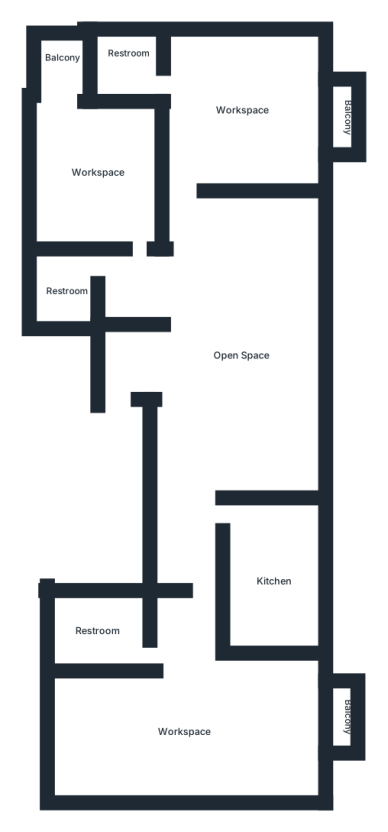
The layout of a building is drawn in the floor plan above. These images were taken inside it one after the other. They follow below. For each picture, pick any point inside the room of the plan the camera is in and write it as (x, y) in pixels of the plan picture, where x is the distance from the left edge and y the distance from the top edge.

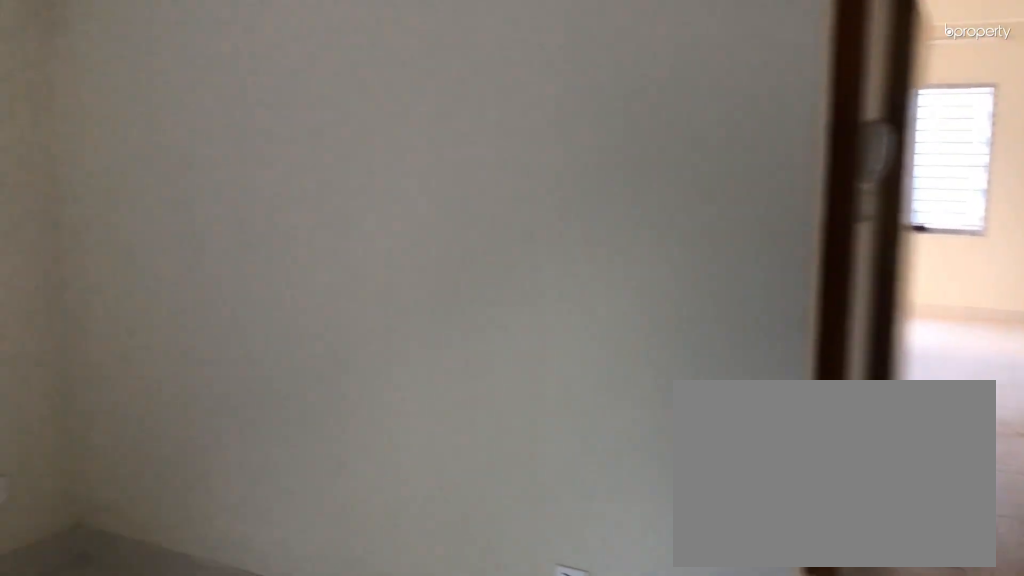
(233, 341)
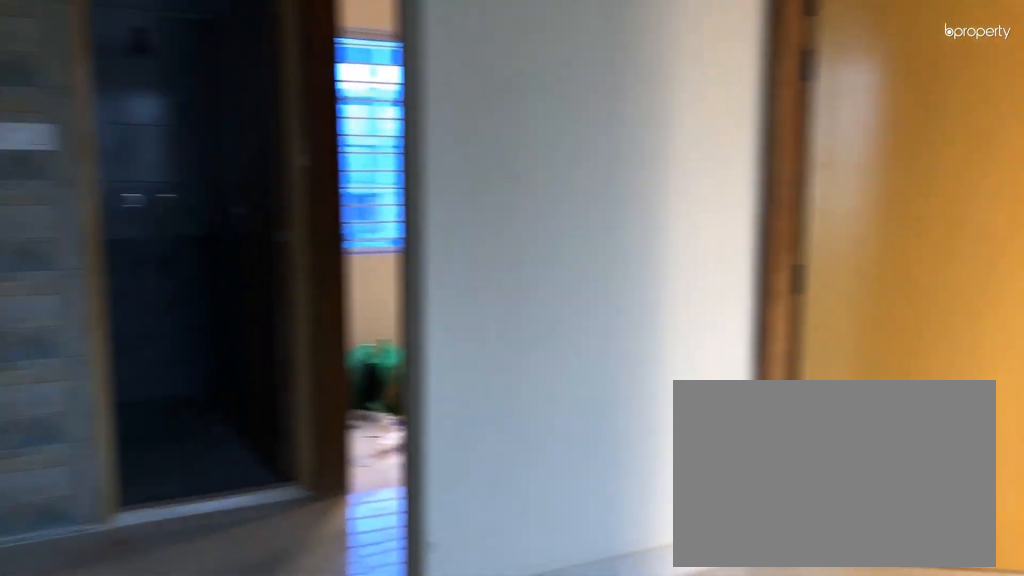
(233, 341)
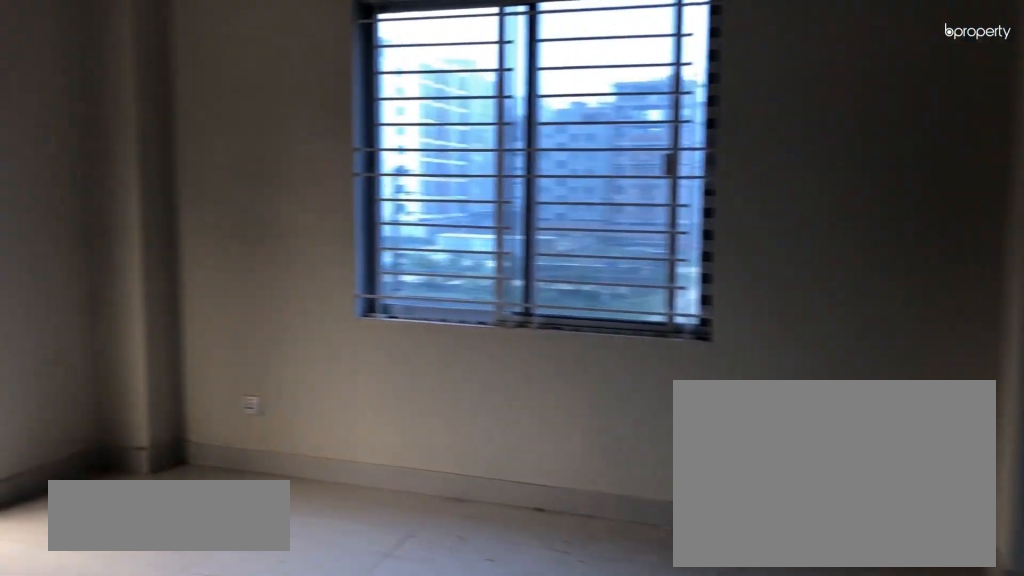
(187, 734)
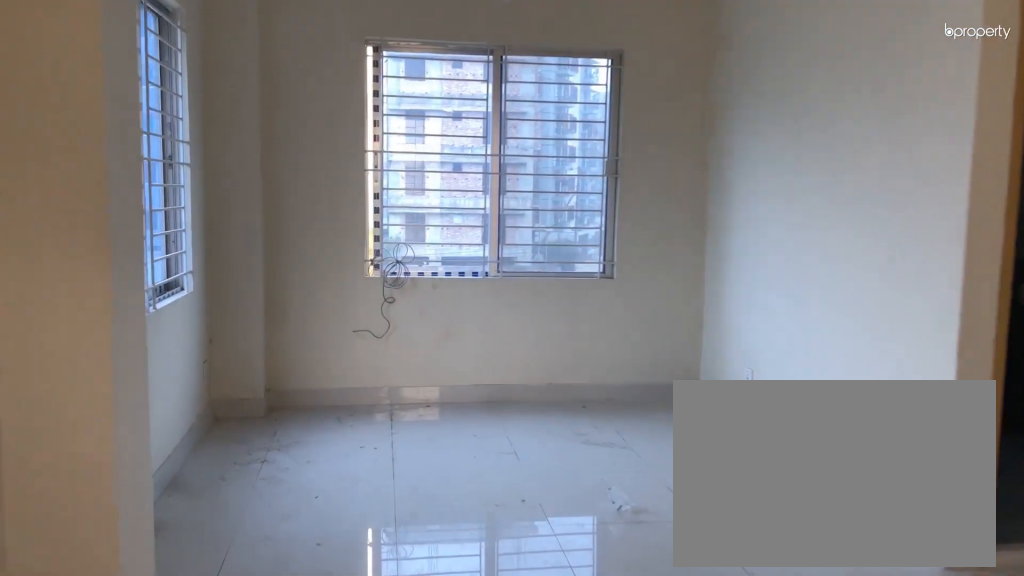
(187, 734)
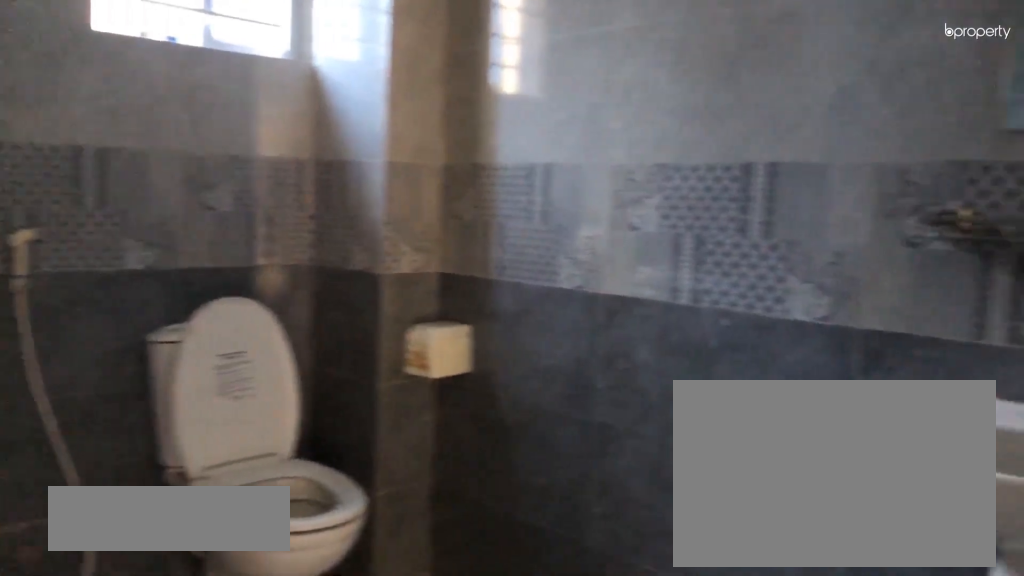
(97, 632)
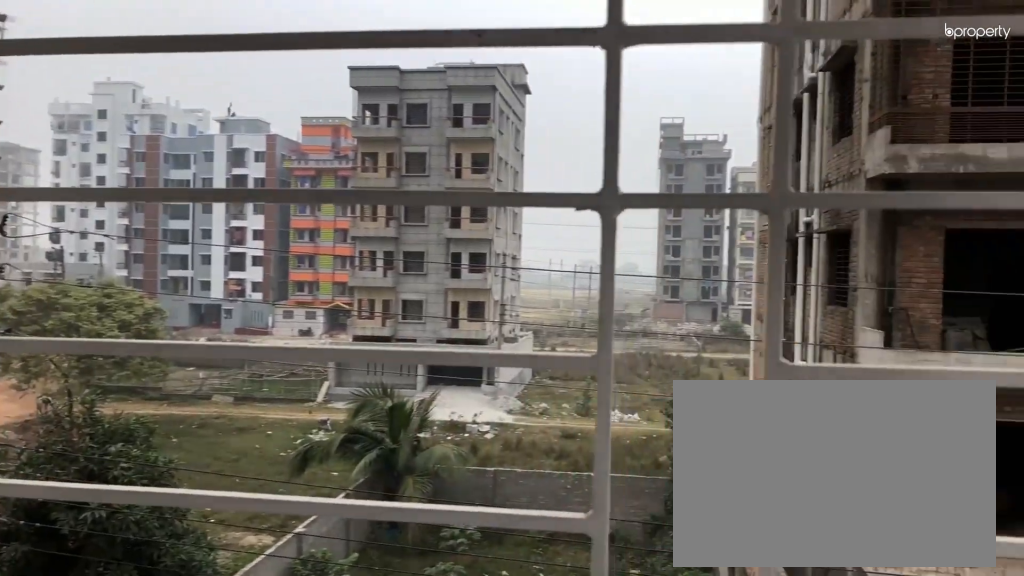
(335, 726)
